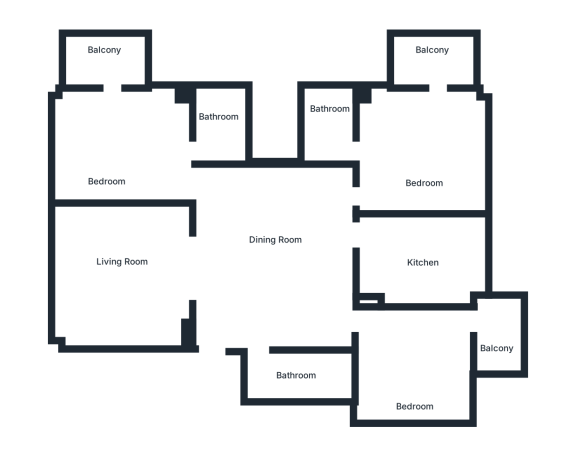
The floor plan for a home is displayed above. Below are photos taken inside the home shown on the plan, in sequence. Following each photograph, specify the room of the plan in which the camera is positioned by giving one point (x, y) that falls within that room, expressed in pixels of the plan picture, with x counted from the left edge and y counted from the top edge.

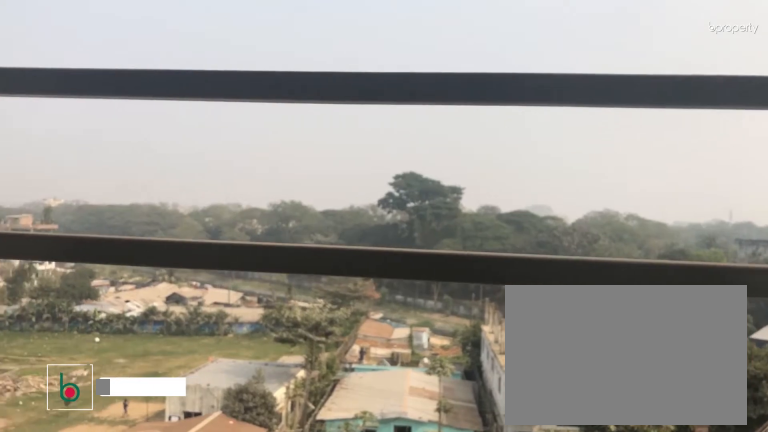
(497, 346)
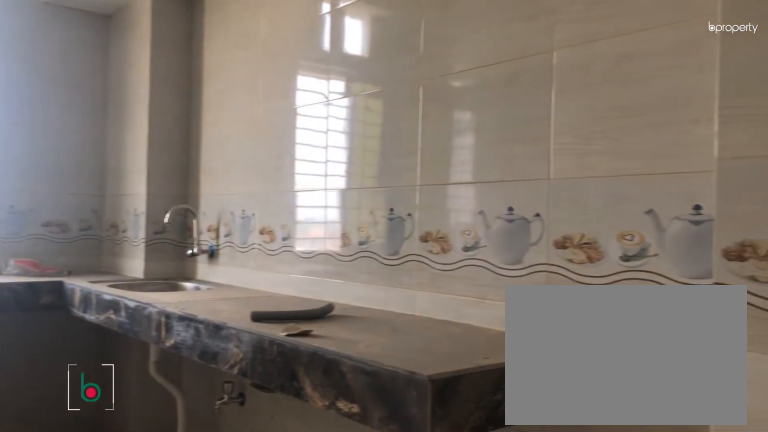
(427, 263)
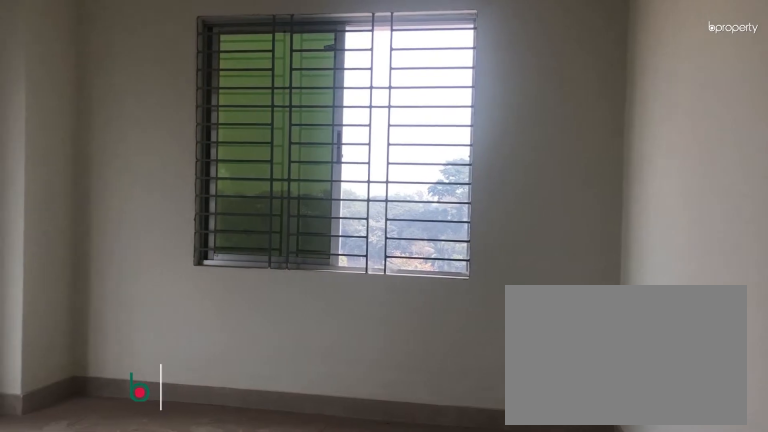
(424, 158)
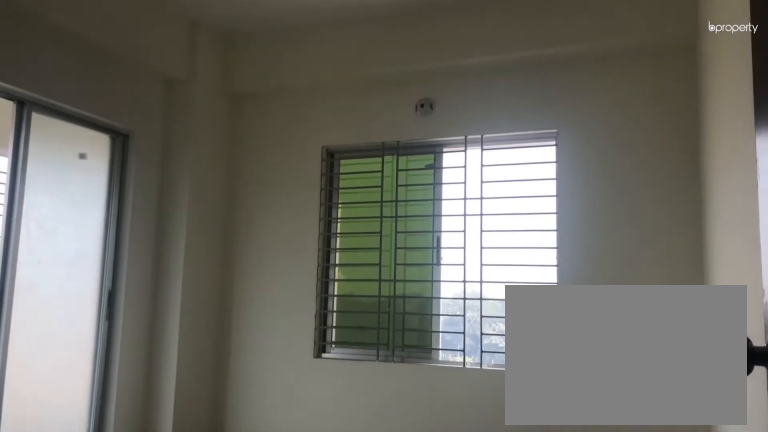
(425, 158)
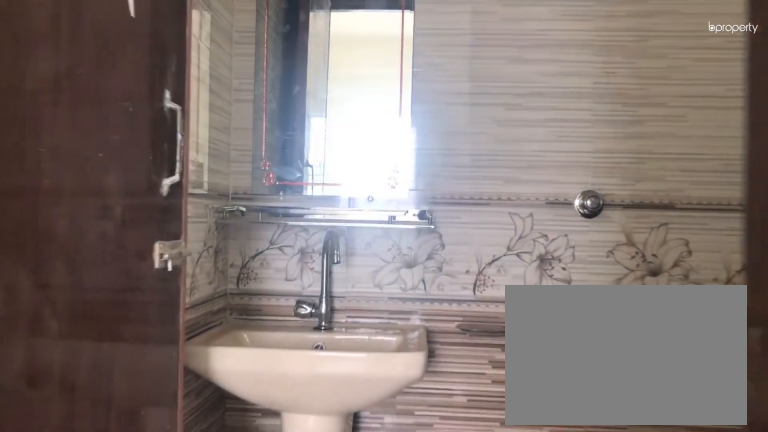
(325, 125)
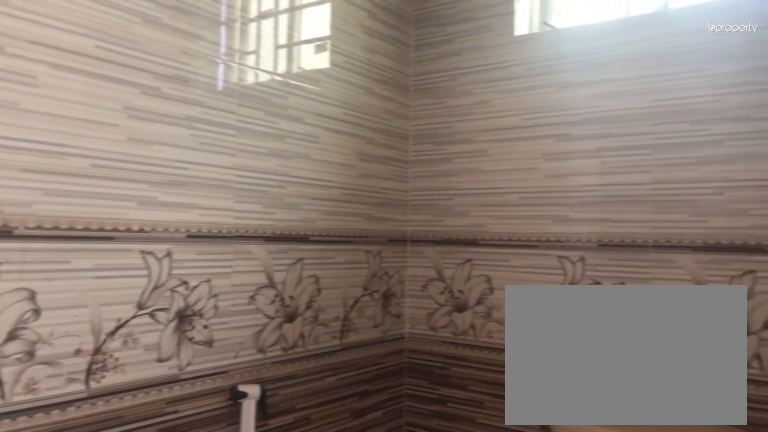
(325, 125)
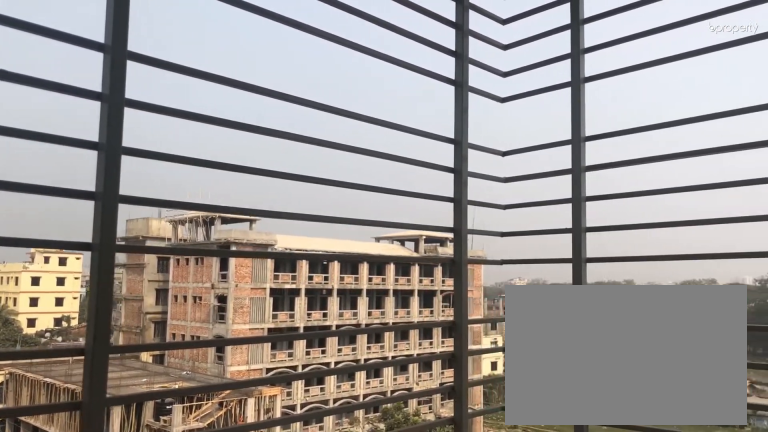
(433, 66)
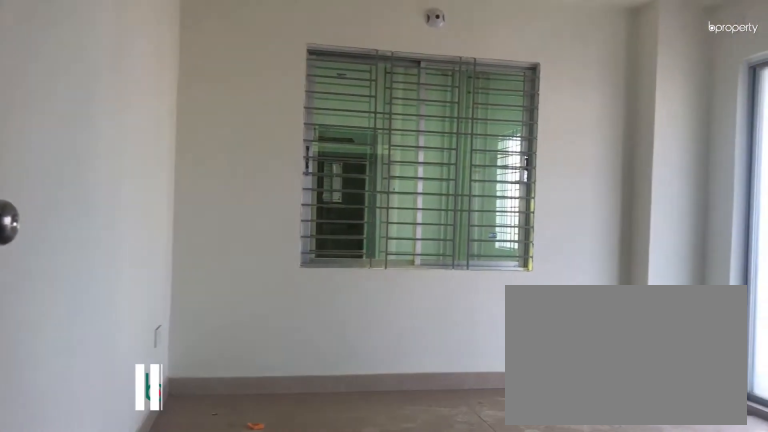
(110, 164)
